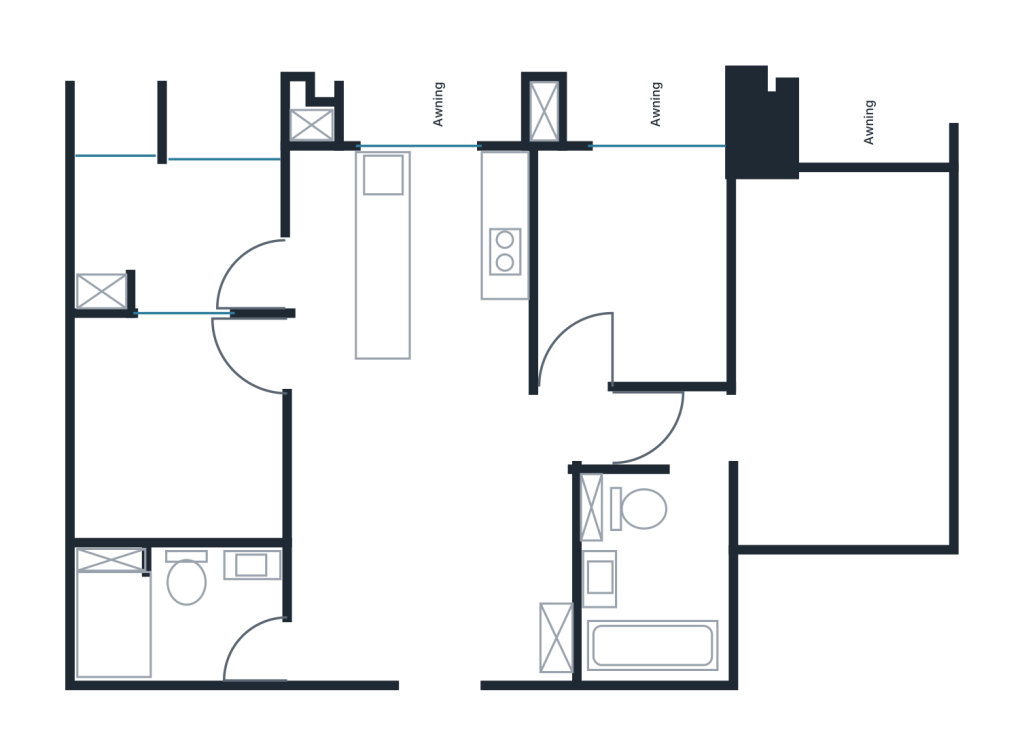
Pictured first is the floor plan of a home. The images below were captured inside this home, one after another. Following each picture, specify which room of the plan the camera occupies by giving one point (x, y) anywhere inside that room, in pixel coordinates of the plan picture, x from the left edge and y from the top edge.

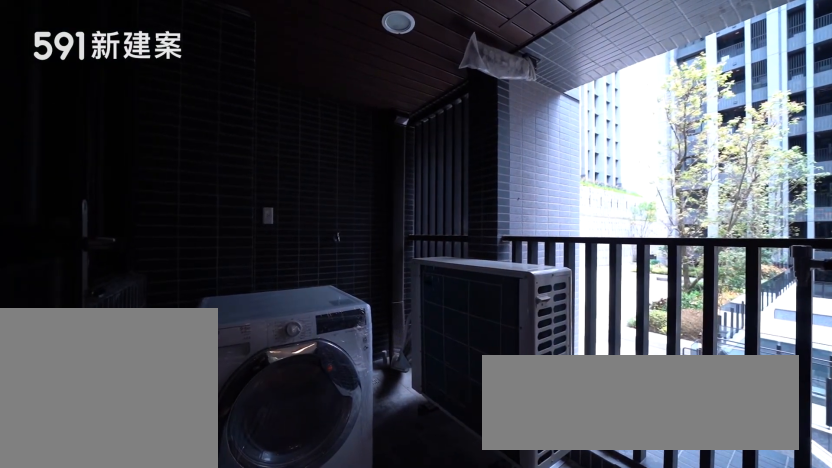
(179, 232)
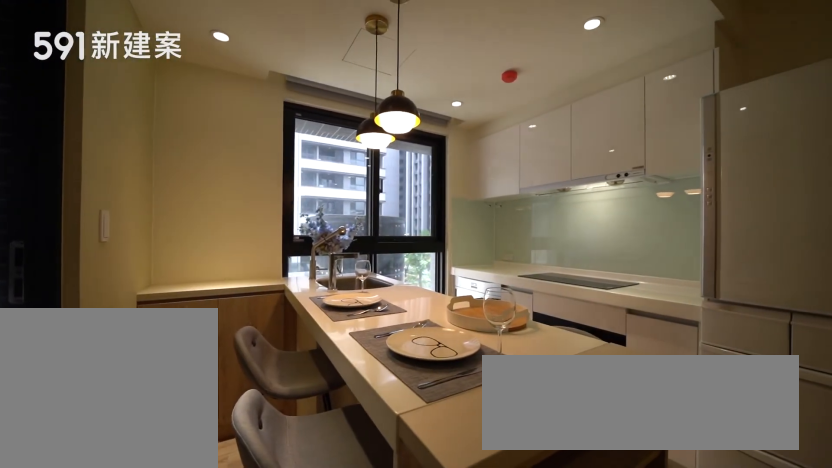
(362, 267)
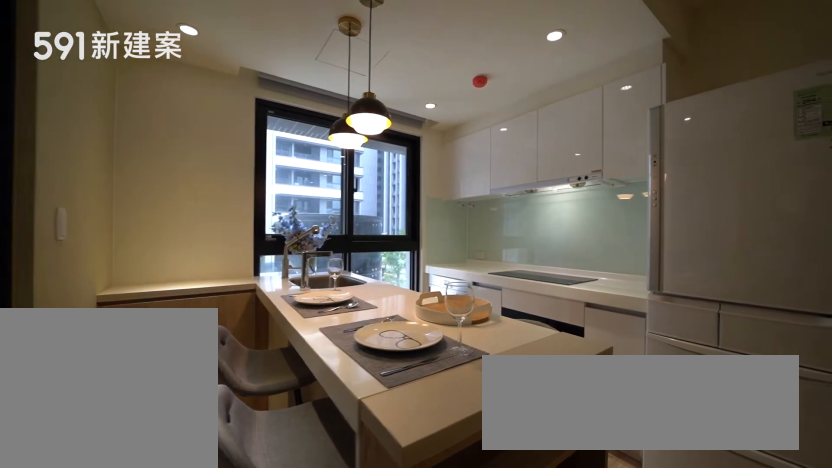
(362, 267)
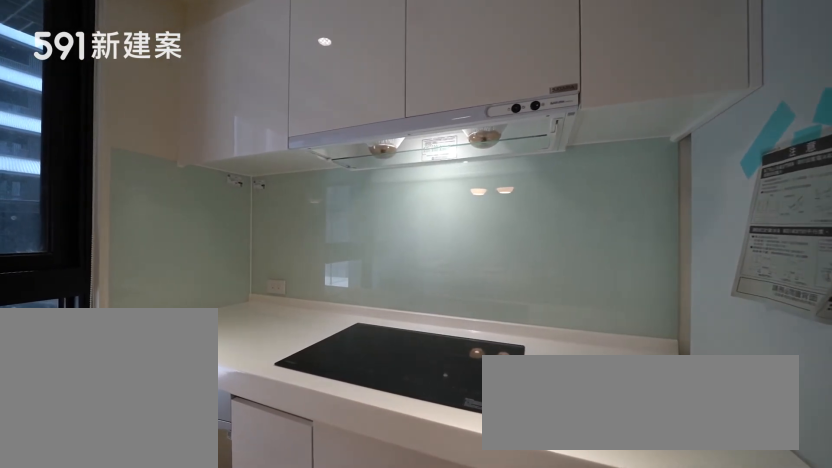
(480, 251)
